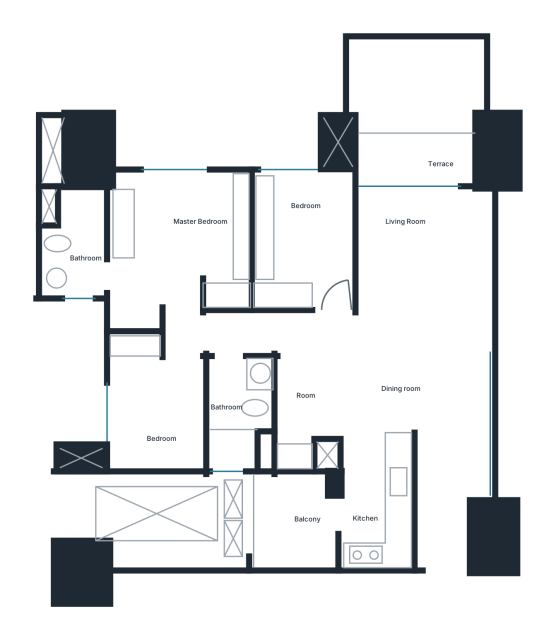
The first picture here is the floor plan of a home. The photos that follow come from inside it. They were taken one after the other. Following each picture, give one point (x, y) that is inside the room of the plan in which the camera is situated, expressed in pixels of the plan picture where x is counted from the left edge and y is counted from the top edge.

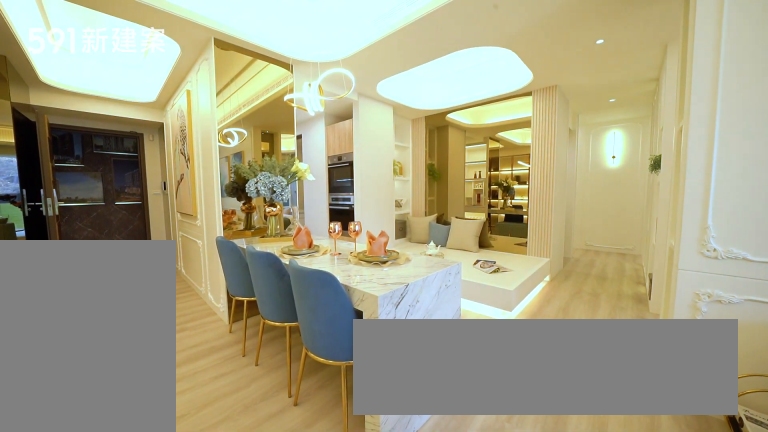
(403, 383)
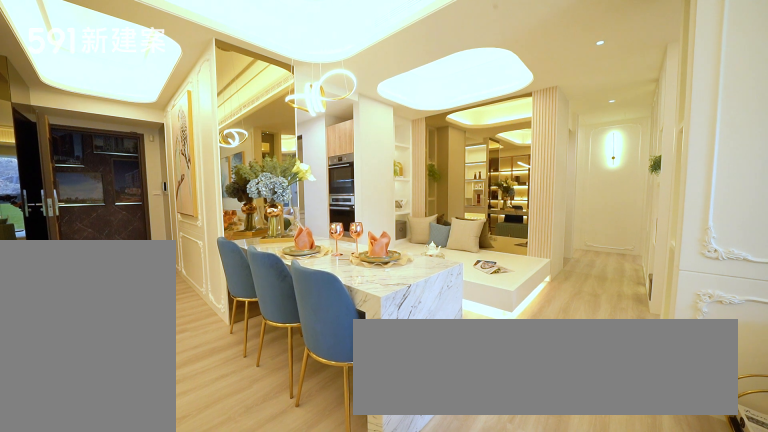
(403, 383)
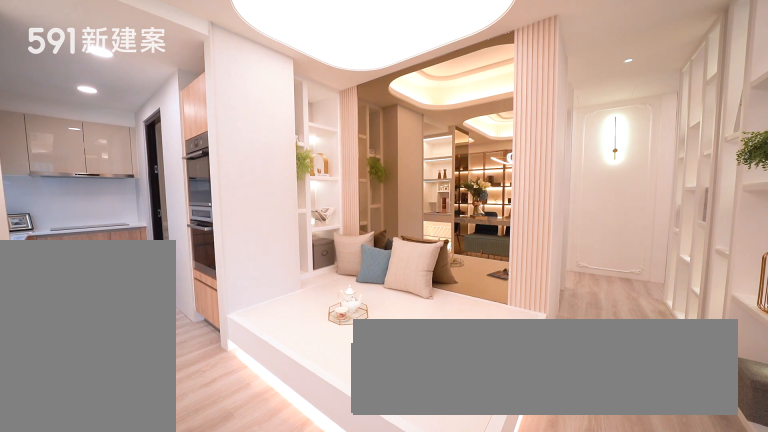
(304, 410)
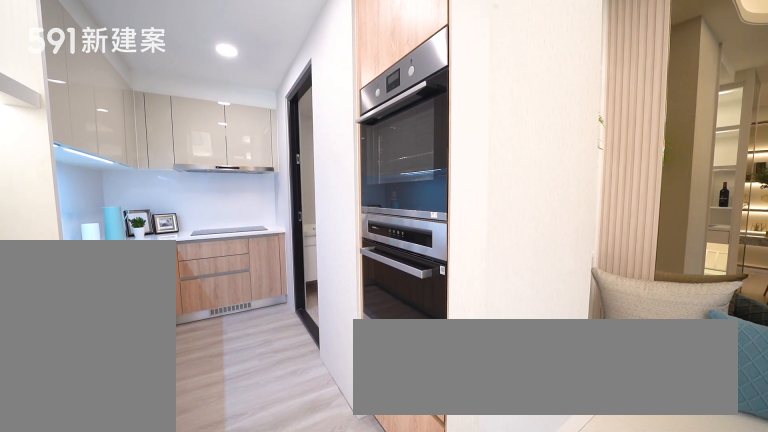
(378, 500)
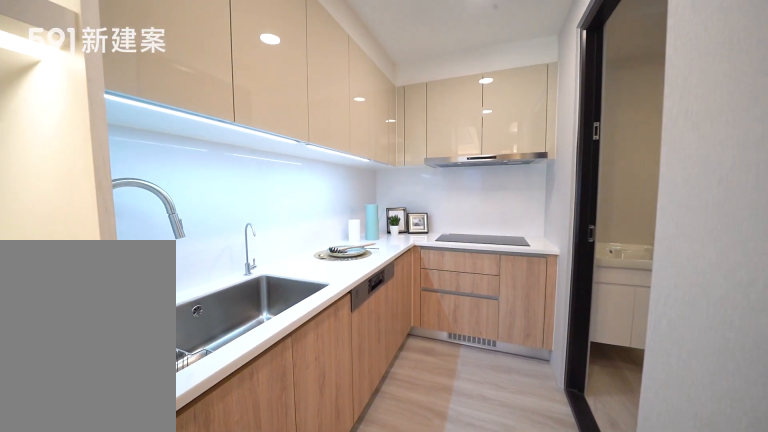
(378, 500)
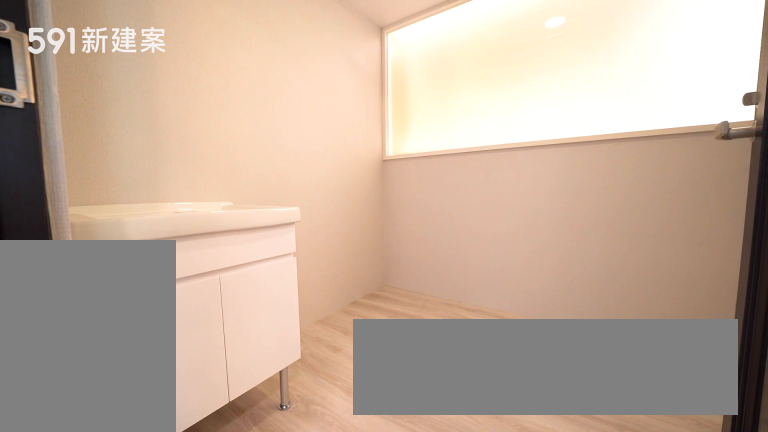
(295, 520)
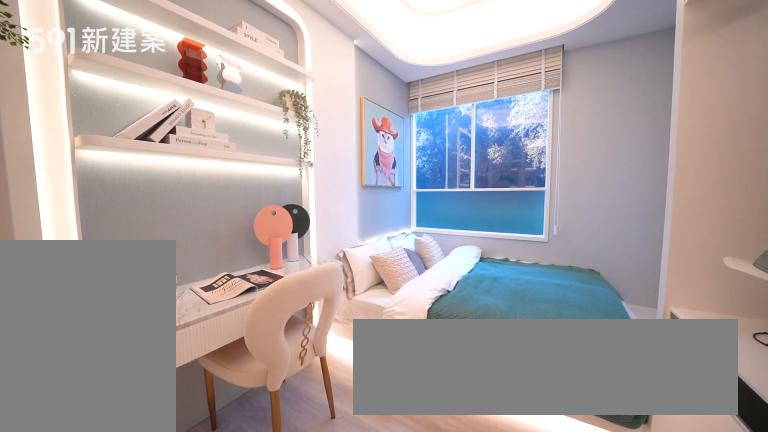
(300, 236)
